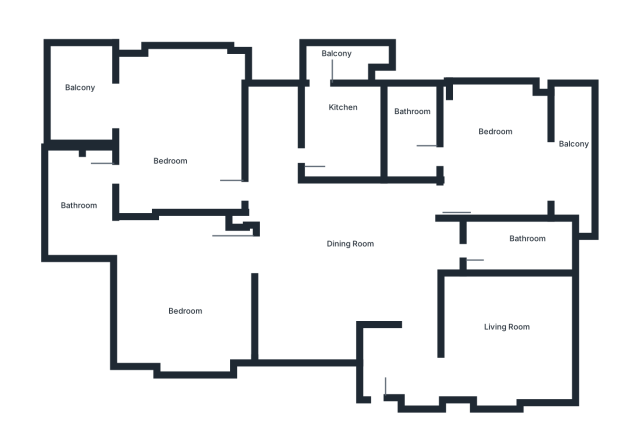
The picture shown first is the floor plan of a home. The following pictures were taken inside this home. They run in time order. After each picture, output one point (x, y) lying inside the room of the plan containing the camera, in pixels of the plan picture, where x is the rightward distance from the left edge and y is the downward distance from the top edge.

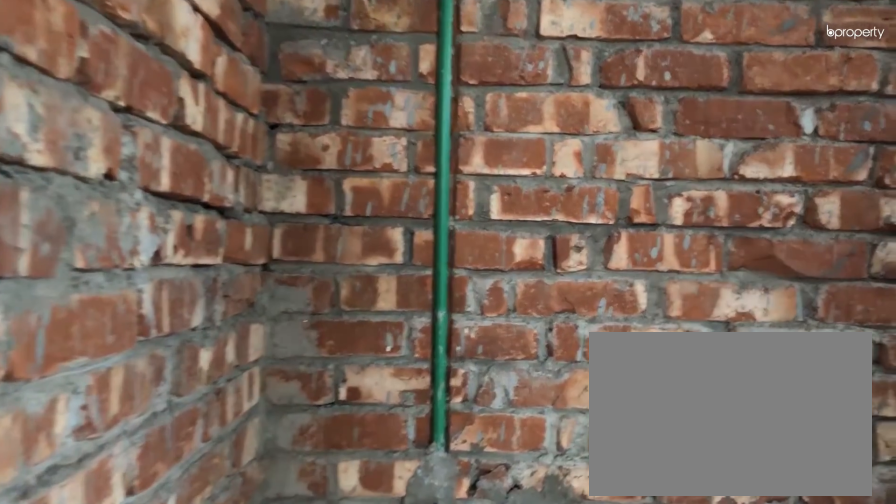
(412, 117)
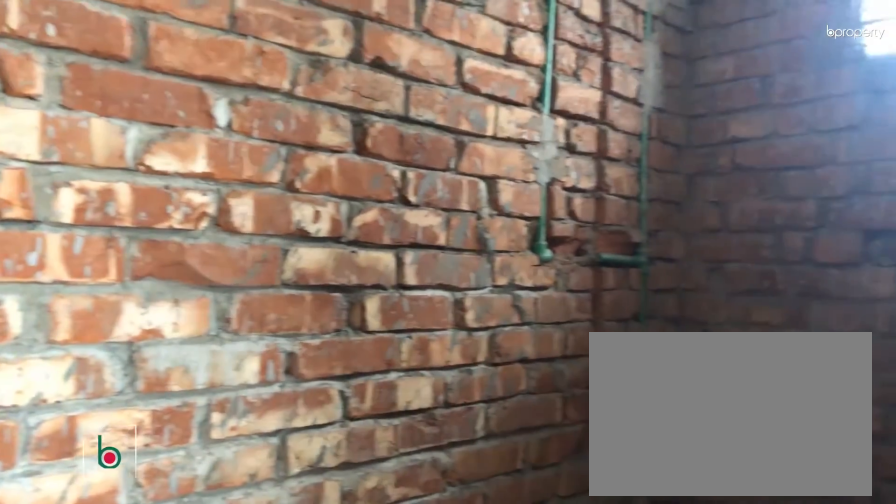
(412, 117)
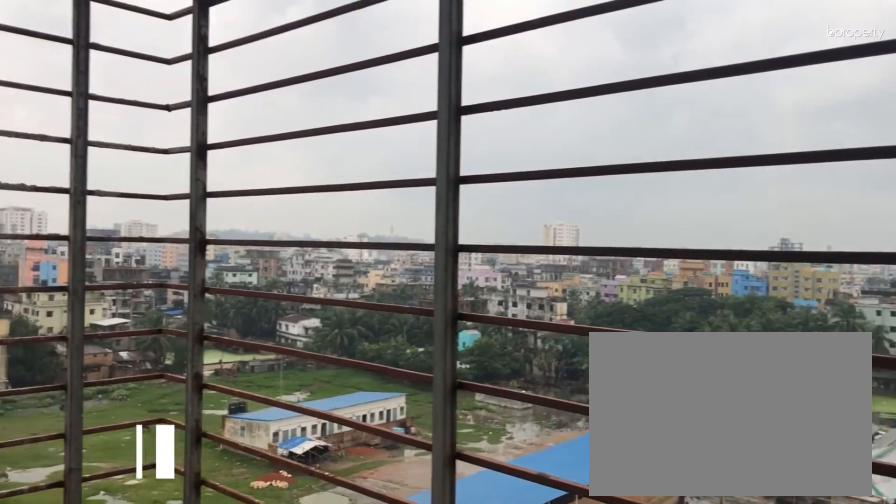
(579, 159)
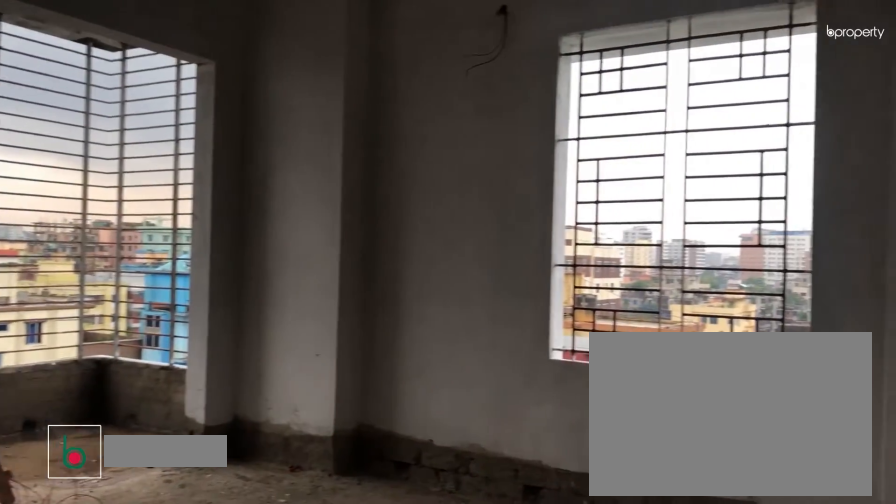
(167, 140)
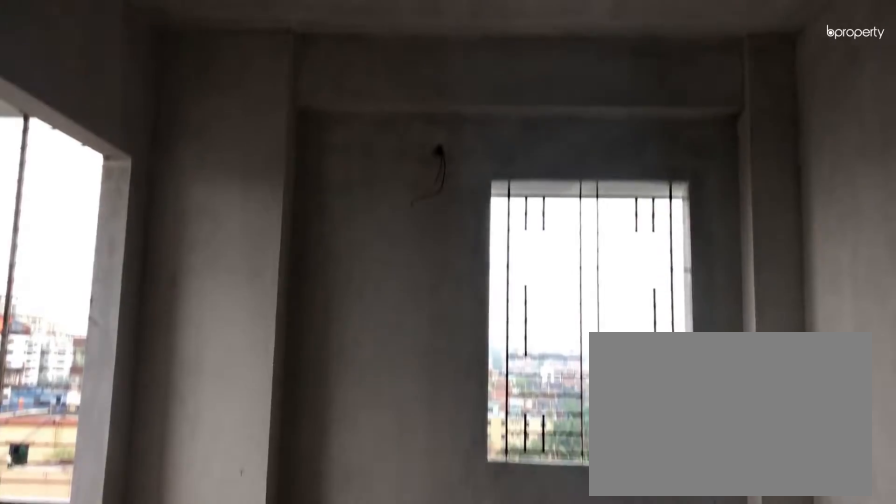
(168, 141)
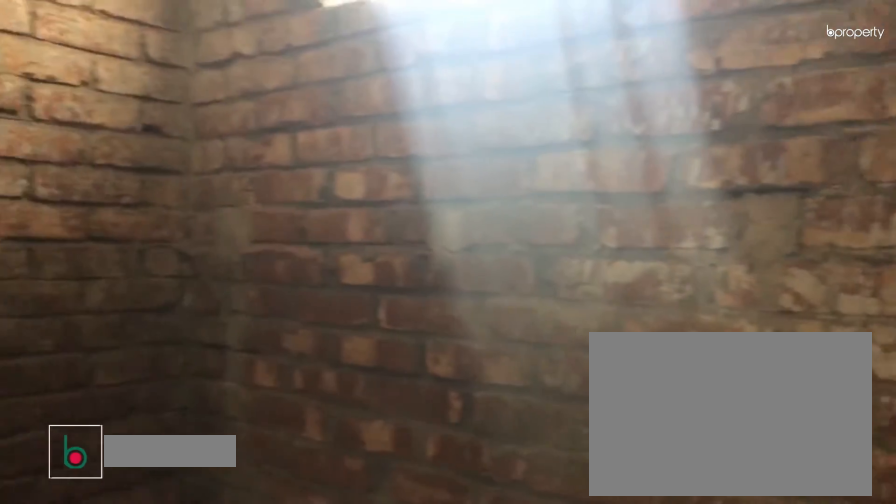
(73, 199)
